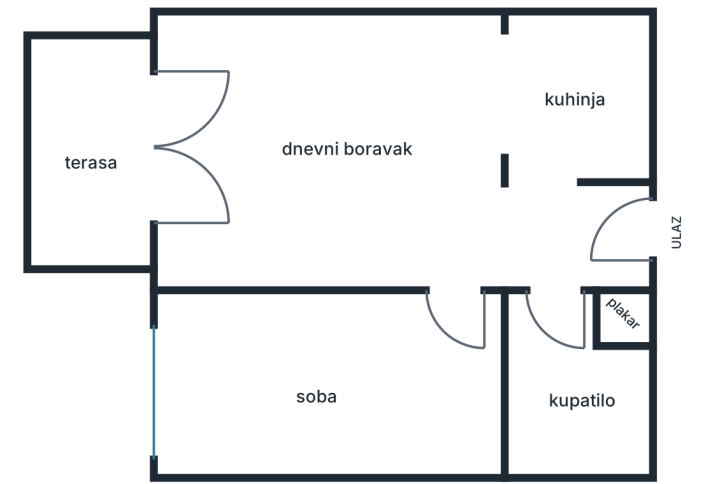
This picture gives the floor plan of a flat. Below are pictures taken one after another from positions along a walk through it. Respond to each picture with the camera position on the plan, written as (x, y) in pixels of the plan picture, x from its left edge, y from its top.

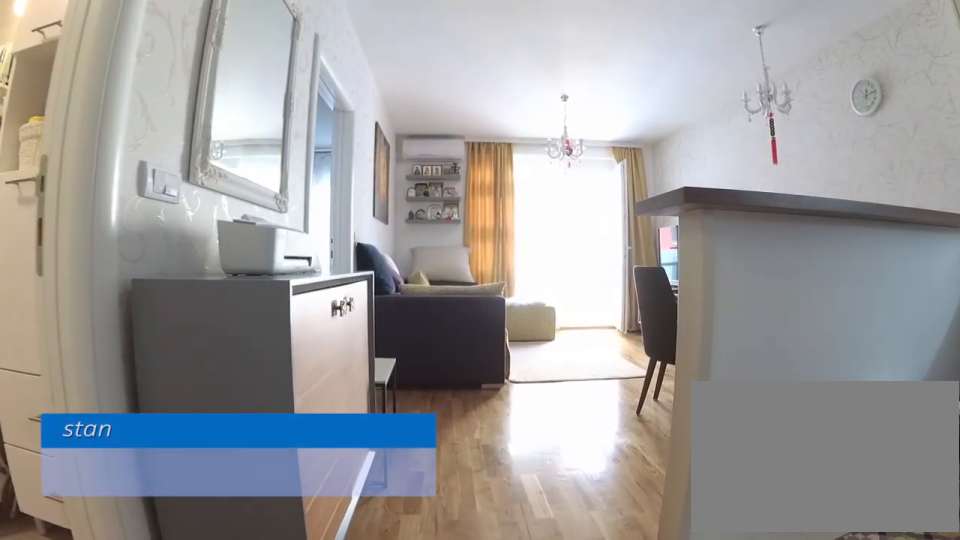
(613, 237)
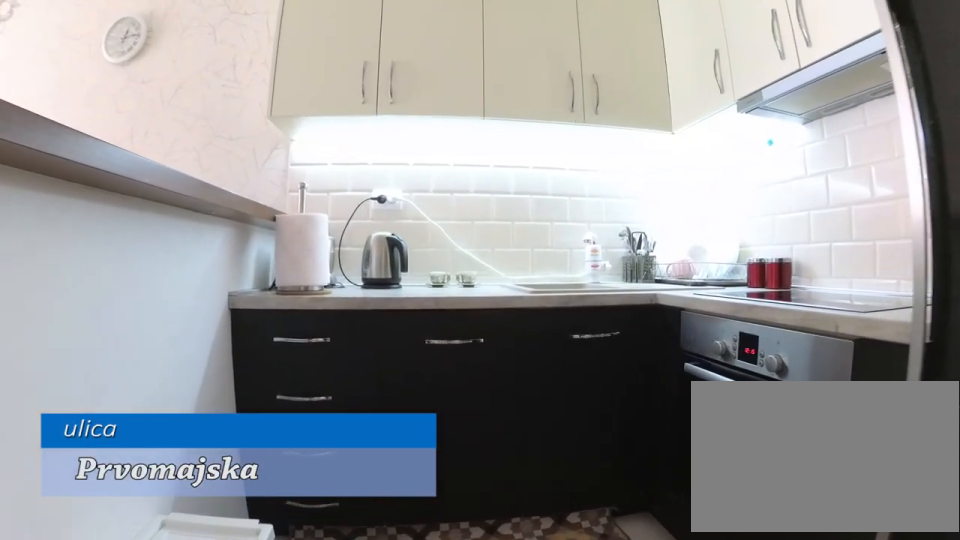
(551, 191)
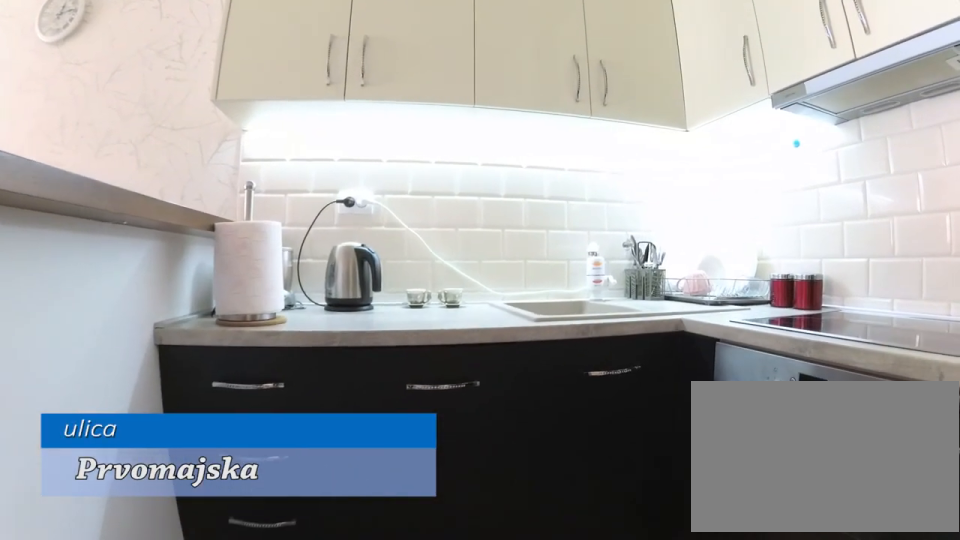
(554, 165)
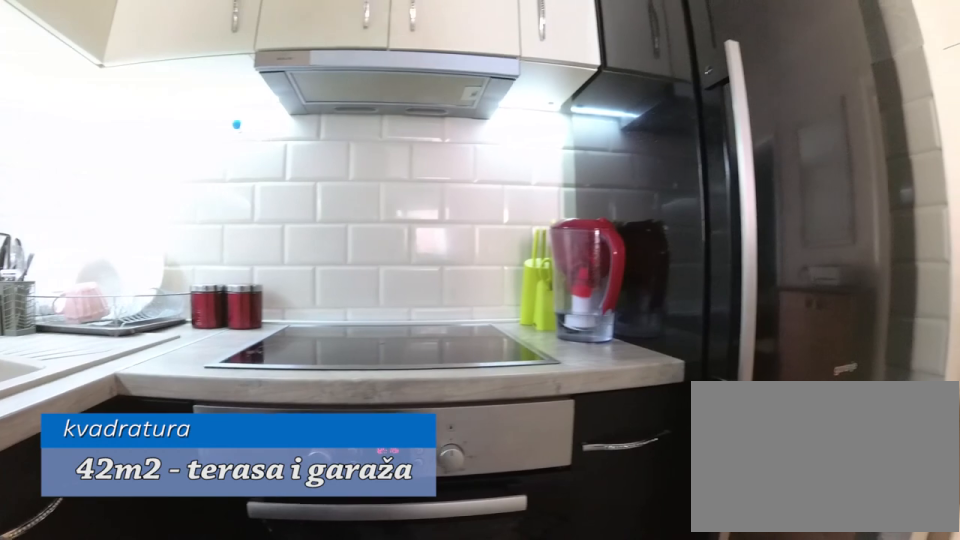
(536, 63)
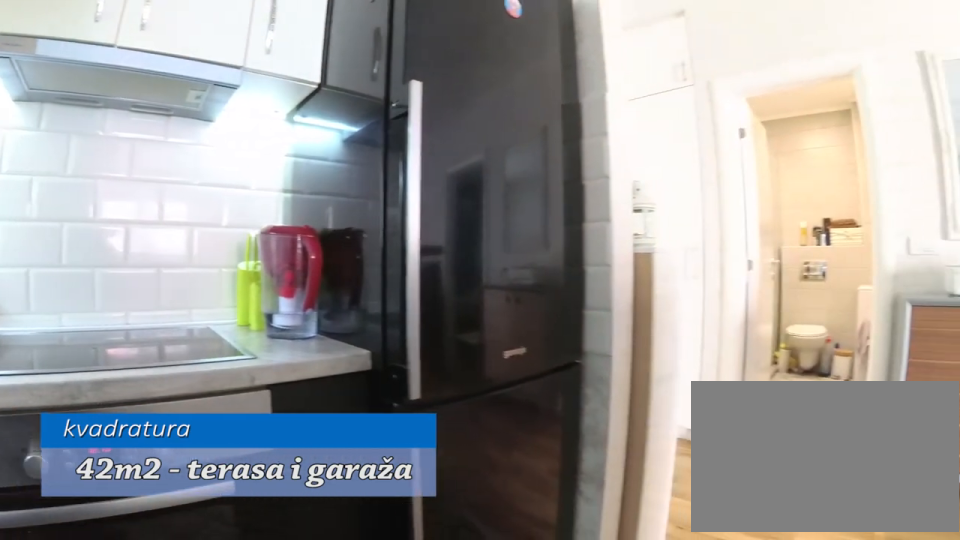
(535, 52)
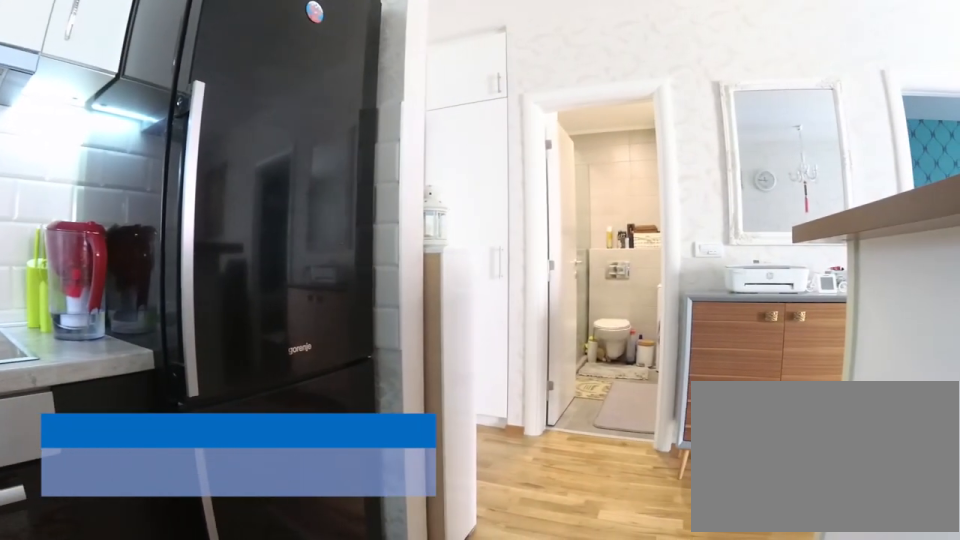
(545, 50)
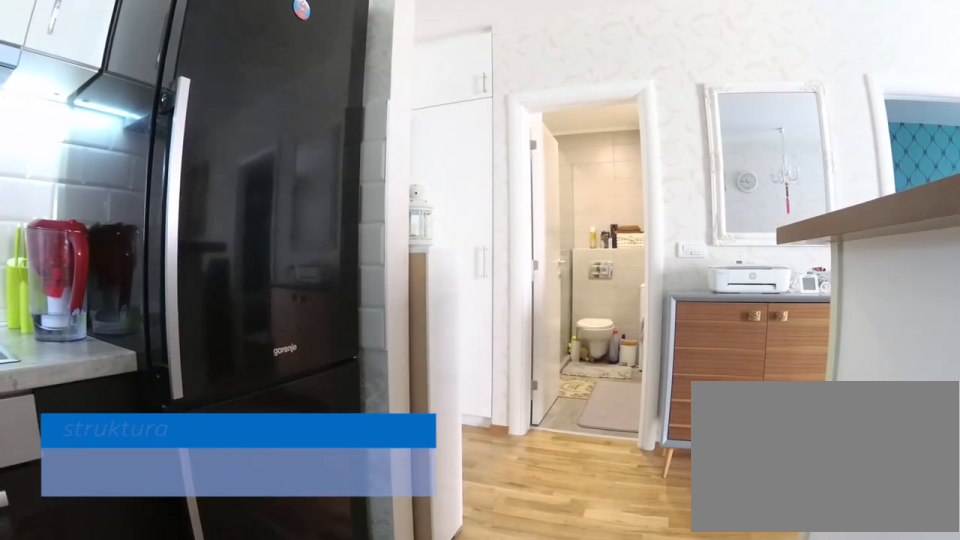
(549, 50)
